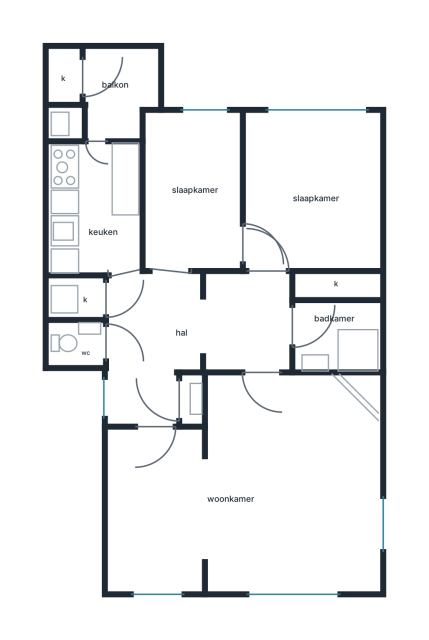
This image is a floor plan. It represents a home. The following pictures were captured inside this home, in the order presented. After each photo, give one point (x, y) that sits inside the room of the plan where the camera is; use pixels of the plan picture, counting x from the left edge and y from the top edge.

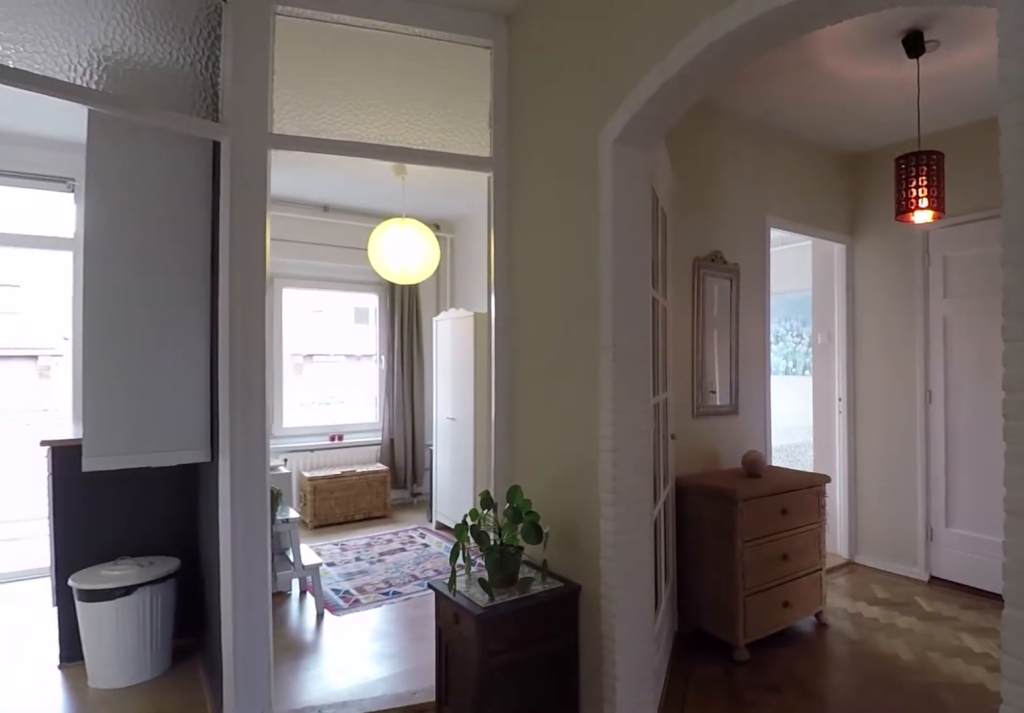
(110, 311)
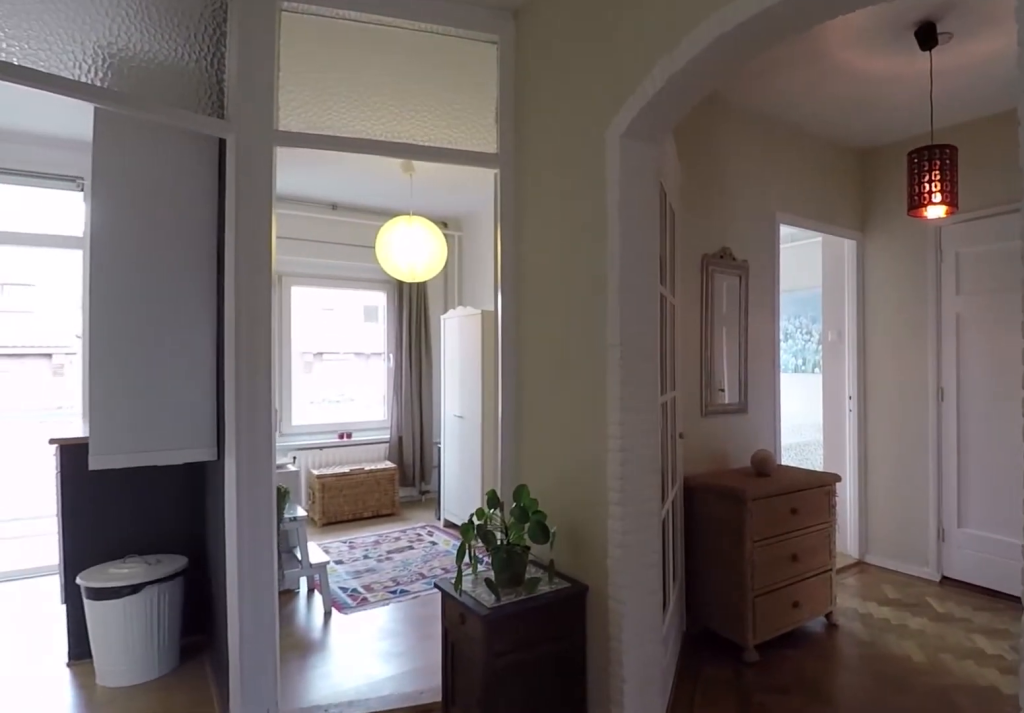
(110, 311)
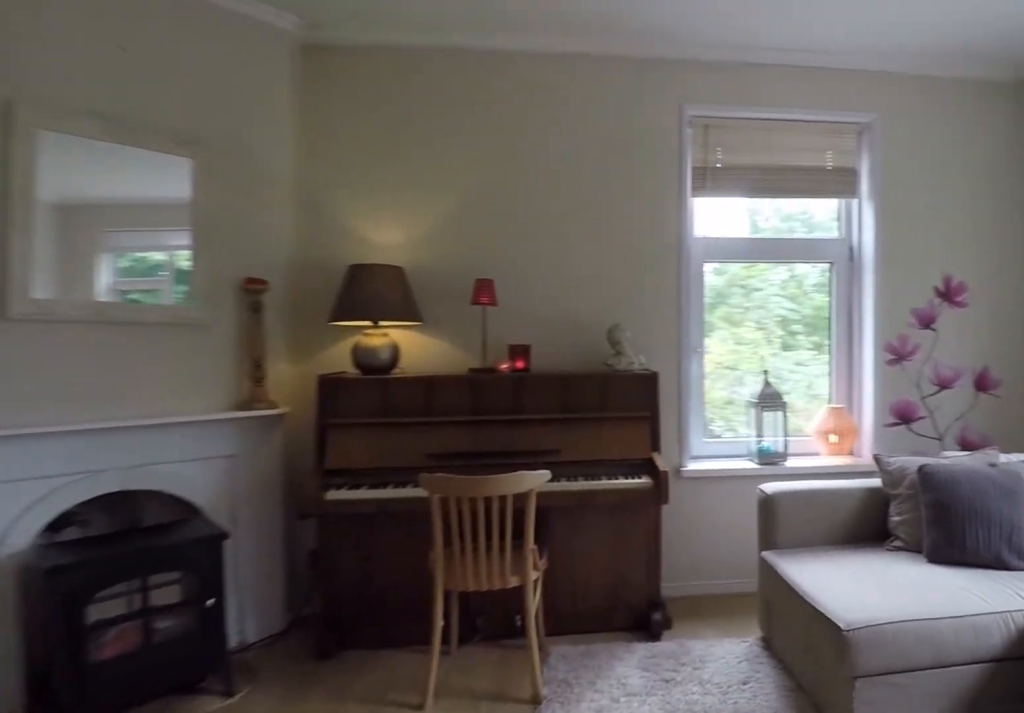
(252, 489)
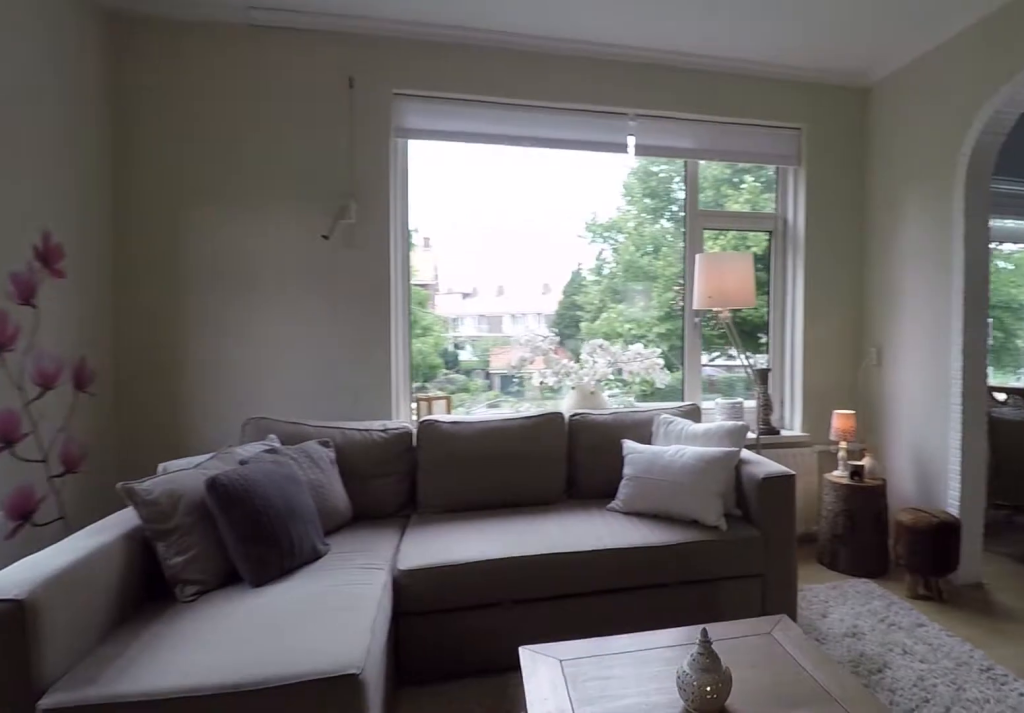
(252, 489)
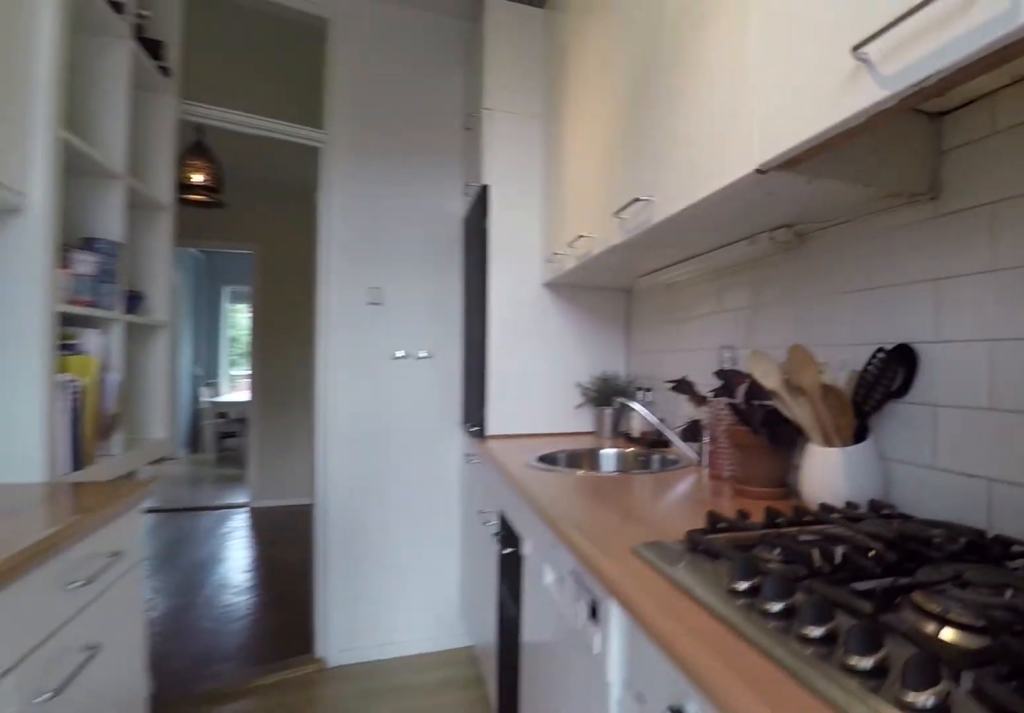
(95, 207)
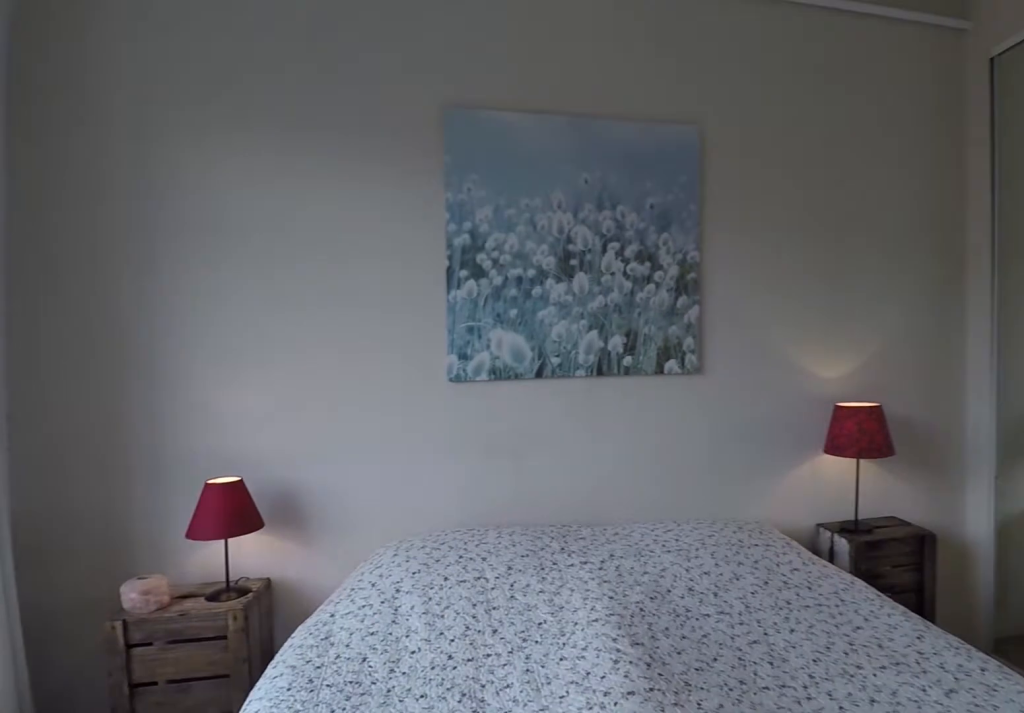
(310, 191)
